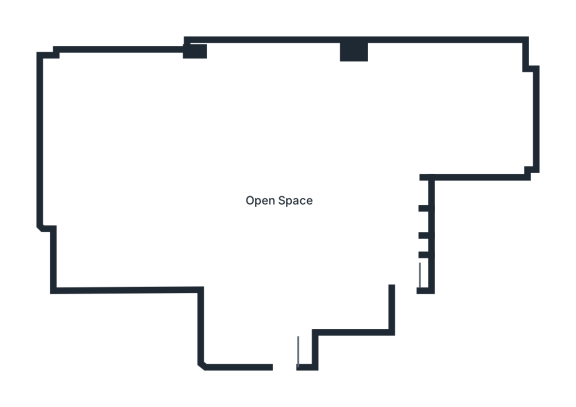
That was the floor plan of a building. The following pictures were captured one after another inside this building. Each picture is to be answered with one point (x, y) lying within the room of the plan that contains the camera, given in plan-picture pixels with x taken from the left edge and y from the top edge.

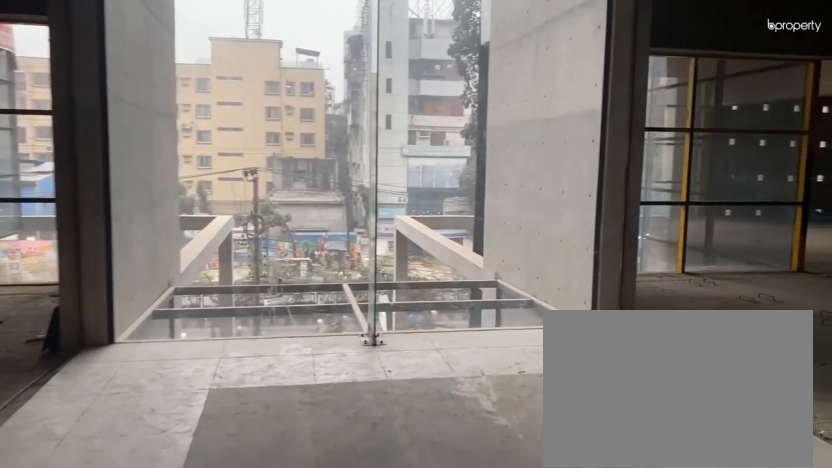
(287, 345)
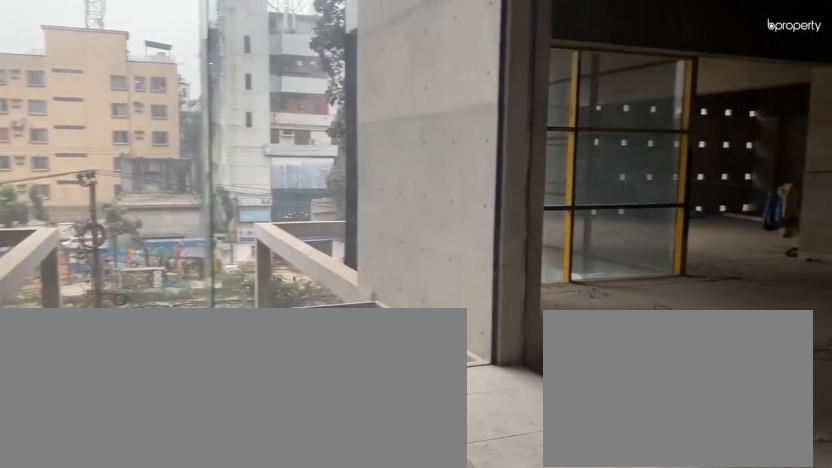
(287, 345)
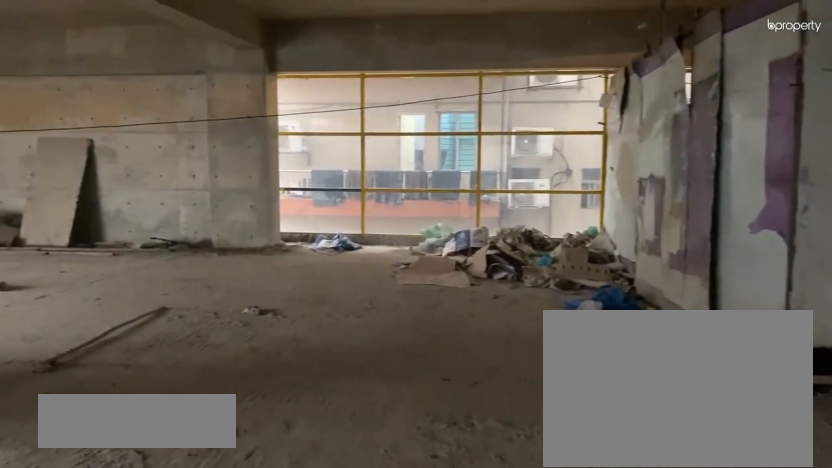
(287, 216)
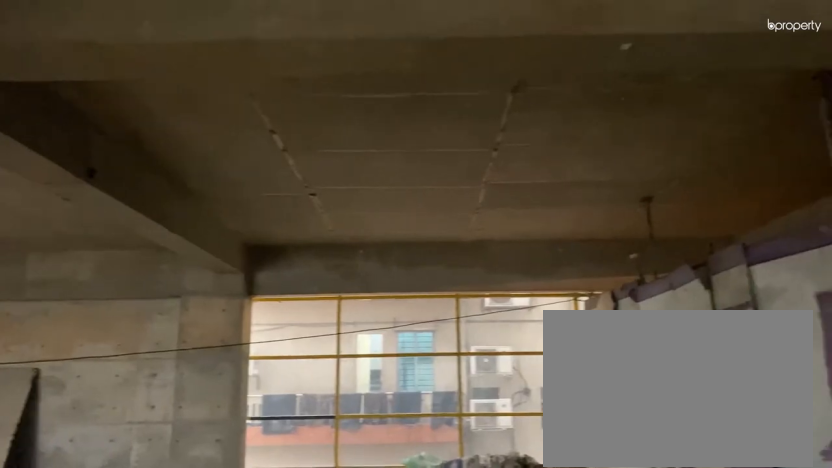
(287, 216)
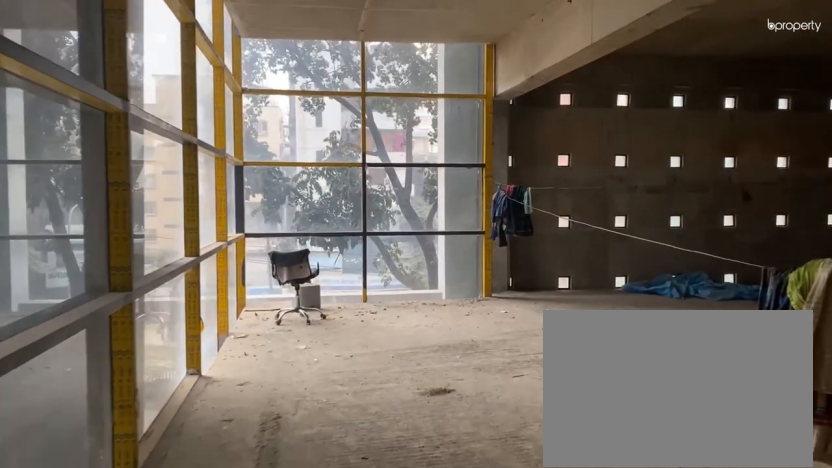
(166, 261)
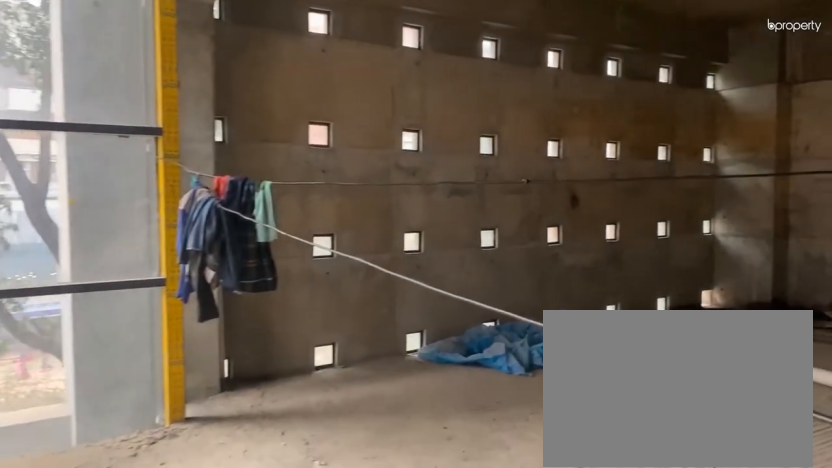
(88, 146)
